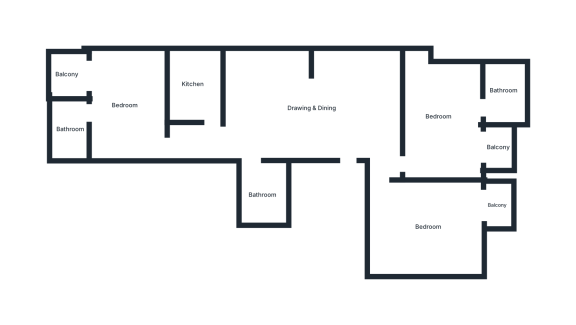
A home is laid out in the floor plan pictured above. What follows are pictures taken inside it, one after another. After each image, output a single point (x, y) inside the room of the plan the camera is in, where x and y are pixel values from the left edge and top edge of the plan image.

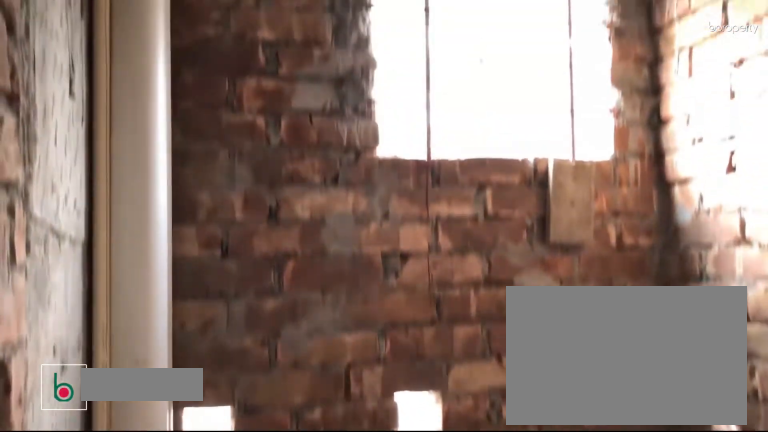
(502, 88)
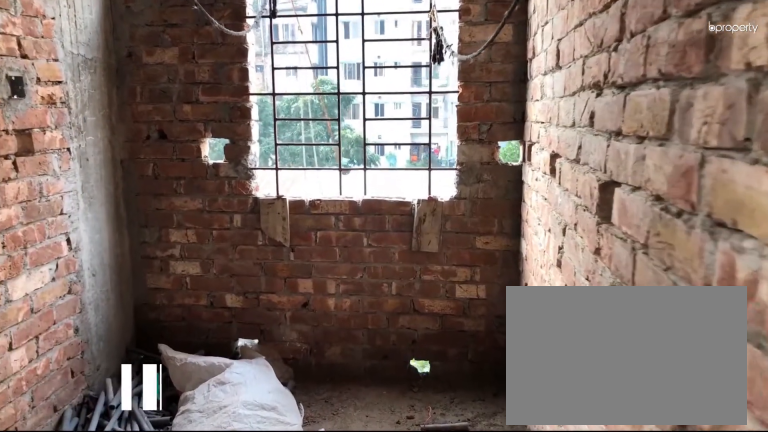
(194, 85)
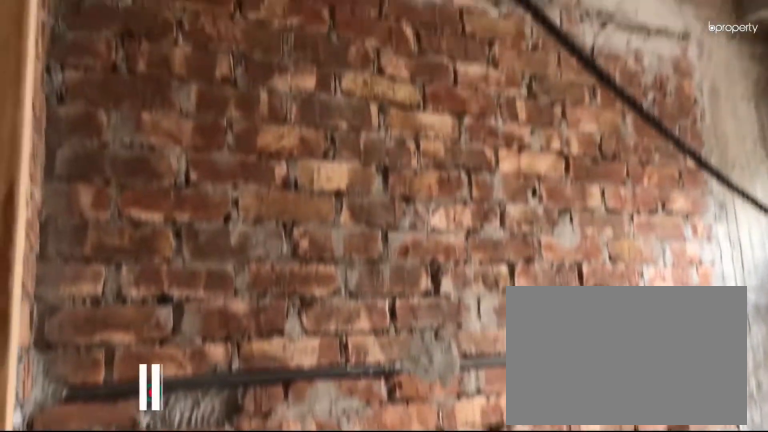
(193, 83)
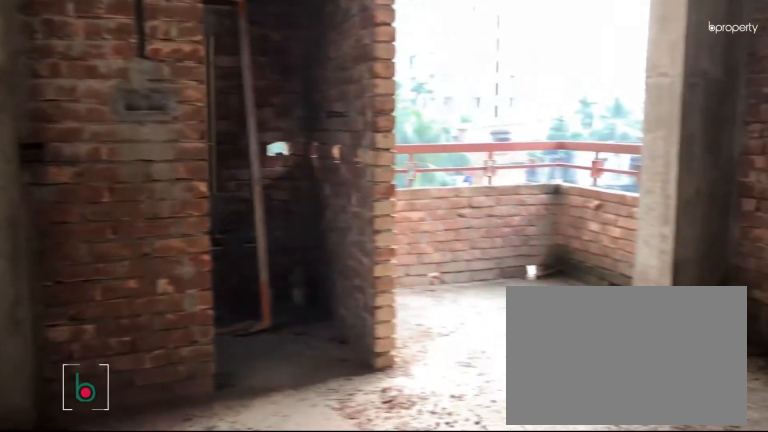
(121, 107)
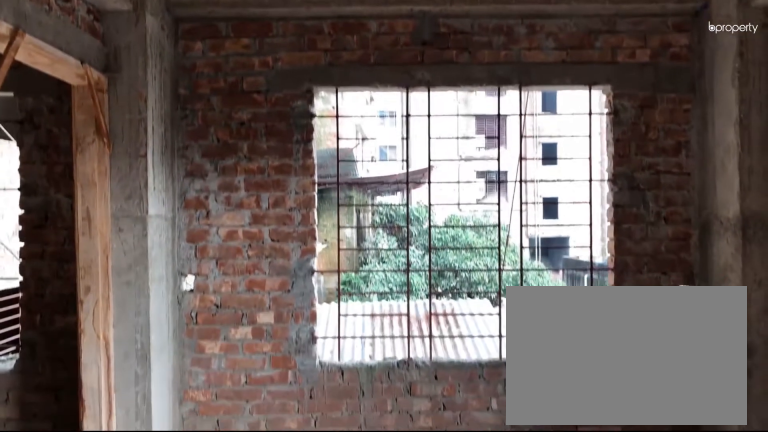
(121, 107)
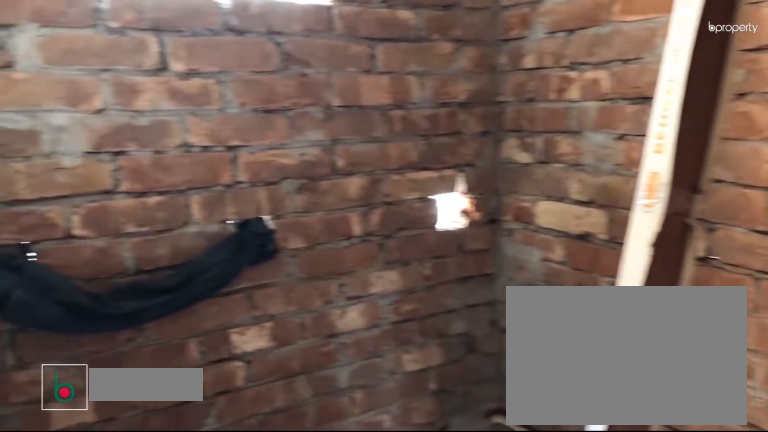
(67, 131)
